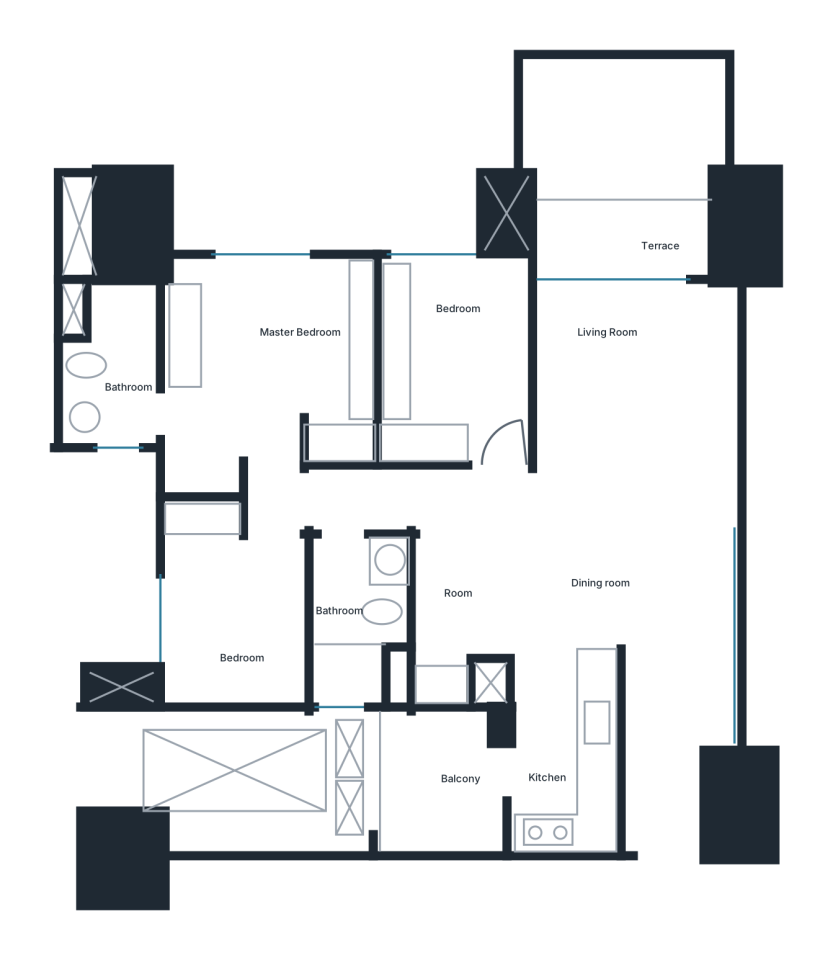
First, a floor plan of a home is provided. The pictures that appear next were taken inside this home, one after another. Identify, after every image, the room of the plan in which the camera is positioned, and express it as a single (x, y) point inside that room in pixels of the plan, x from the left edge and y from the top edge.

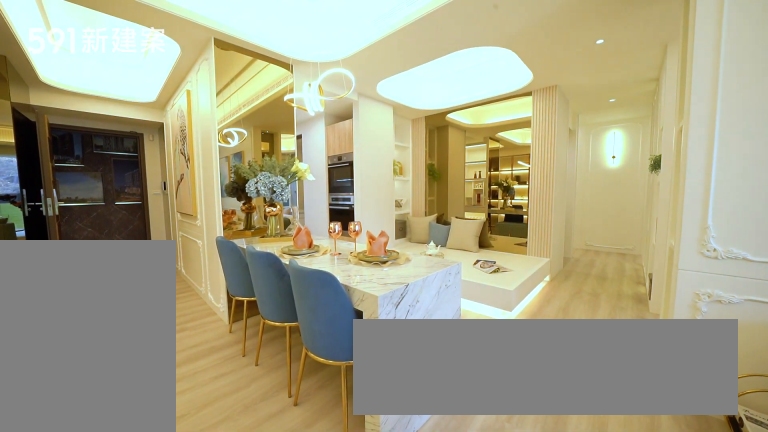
(604, 575)
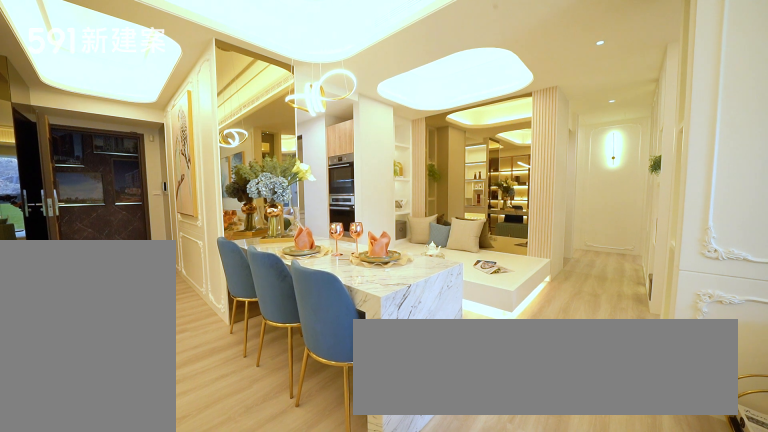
(604, 575)
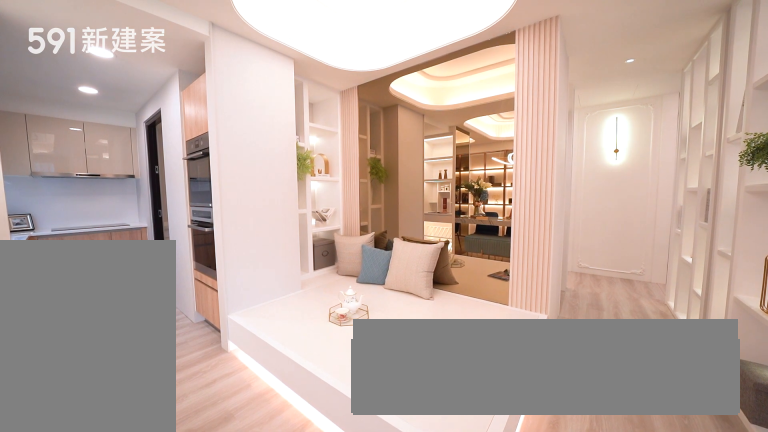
(456, 615)
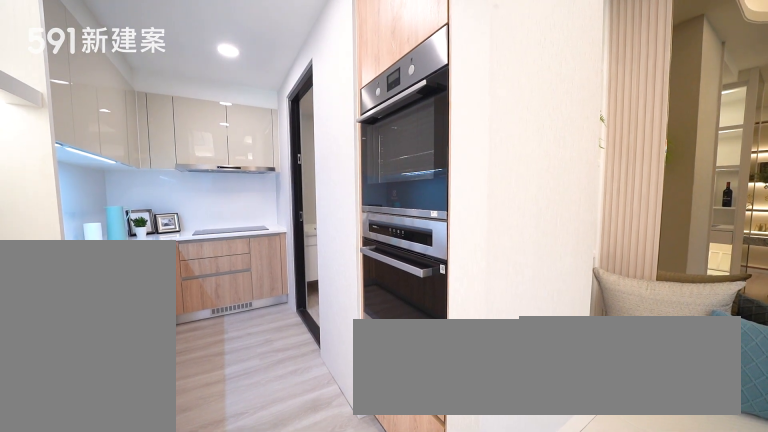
(567, 750)
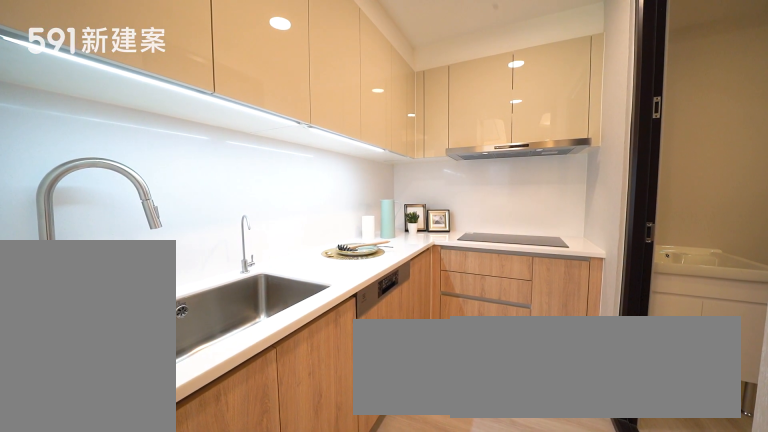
(567, 750)
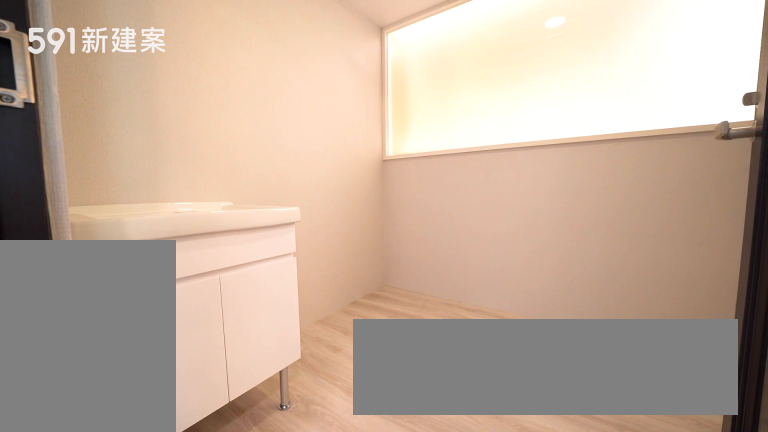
(442, 781)
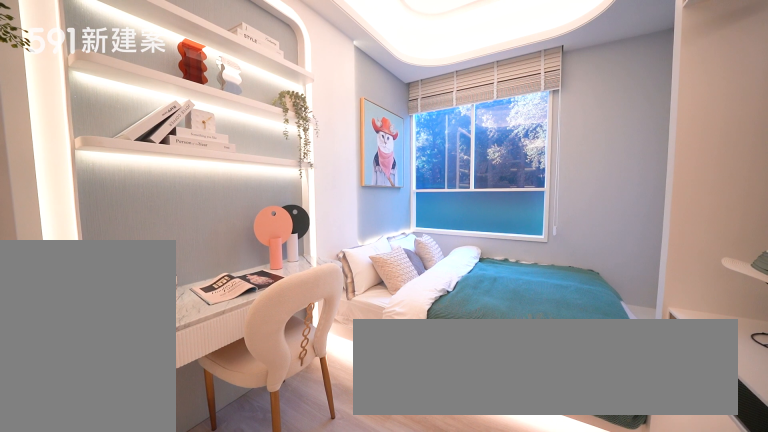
(450, 355)
